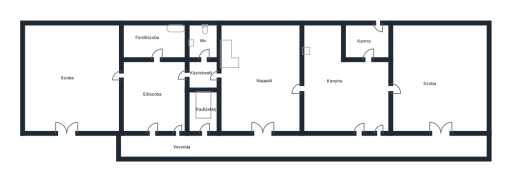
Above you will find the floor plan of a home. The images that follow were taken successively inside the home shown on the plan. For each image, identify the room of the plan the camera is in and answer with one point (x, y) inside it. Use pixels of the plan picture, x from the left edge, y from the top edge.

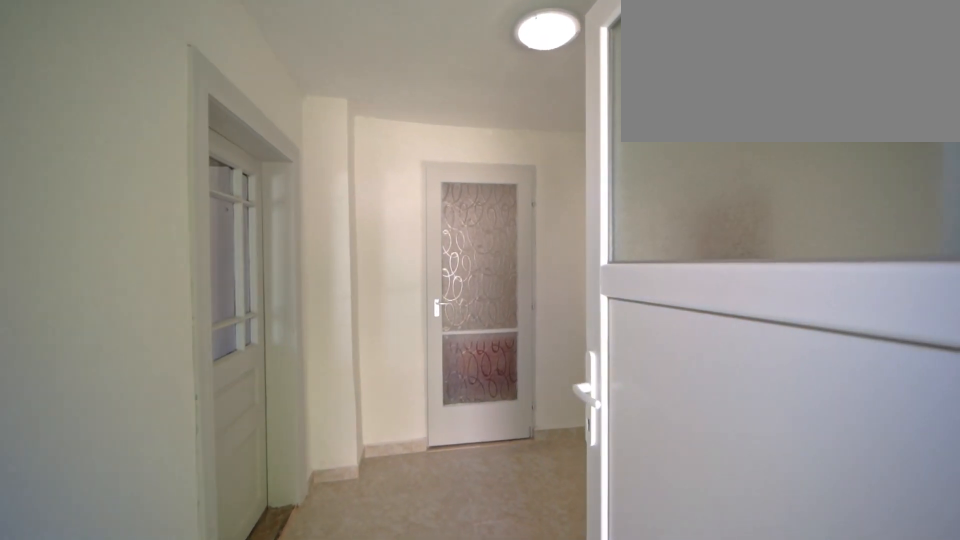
(155, 100)
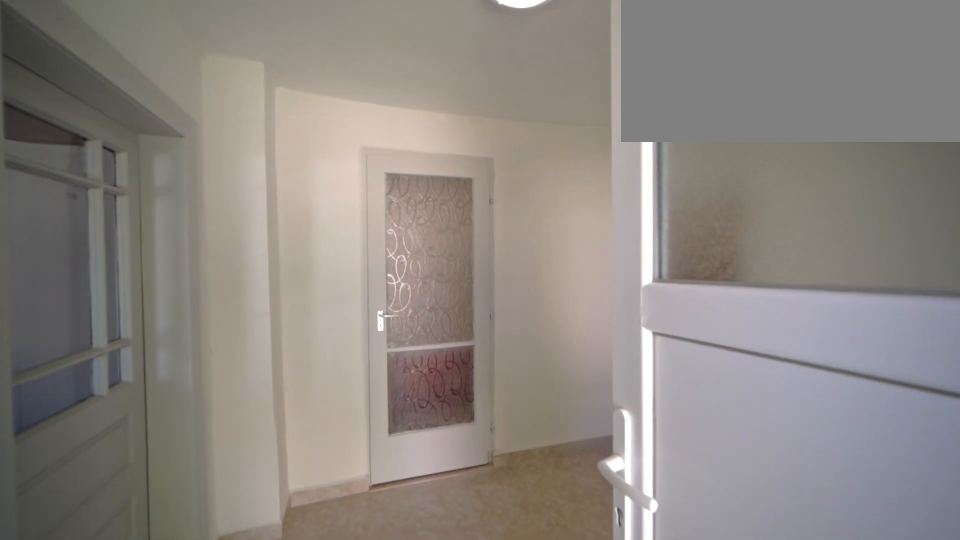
(155, 100)
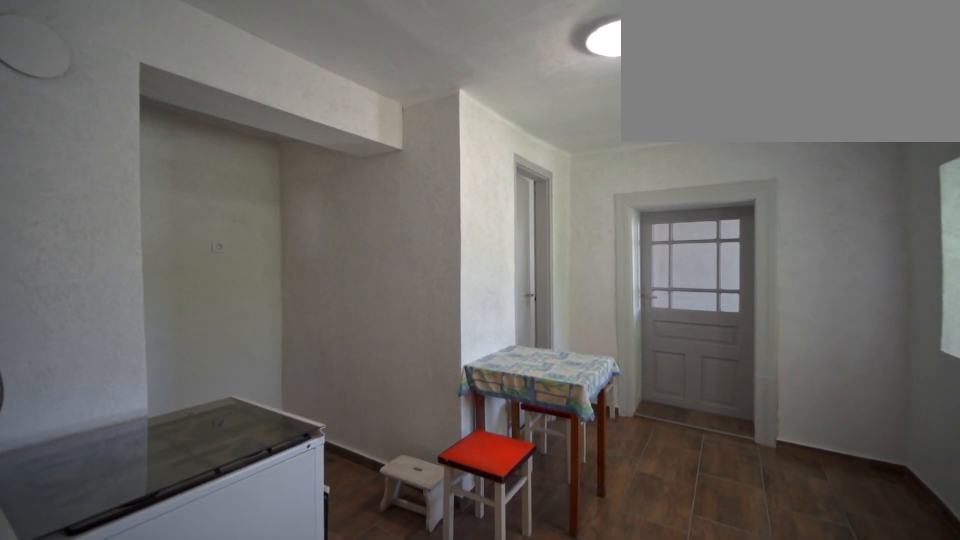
(345, 81)
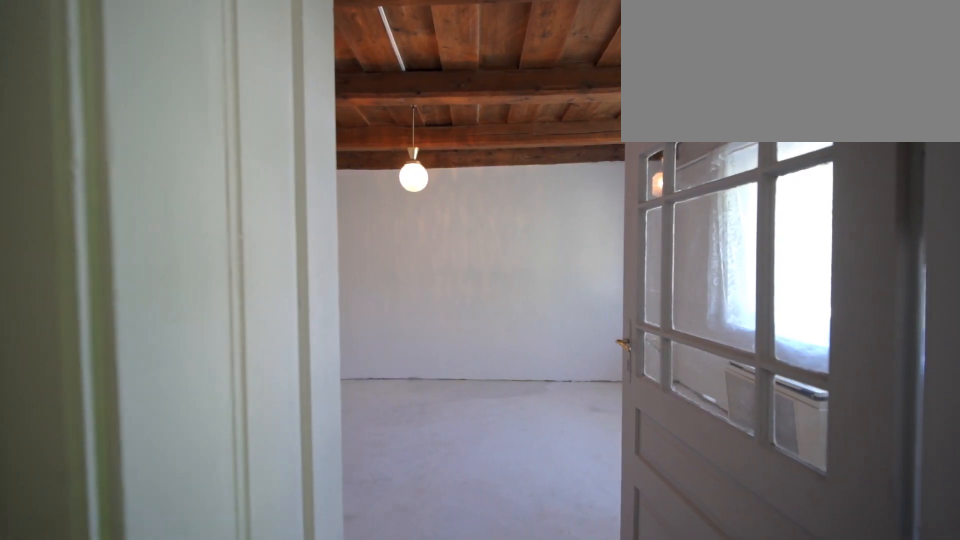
(443, 79)
